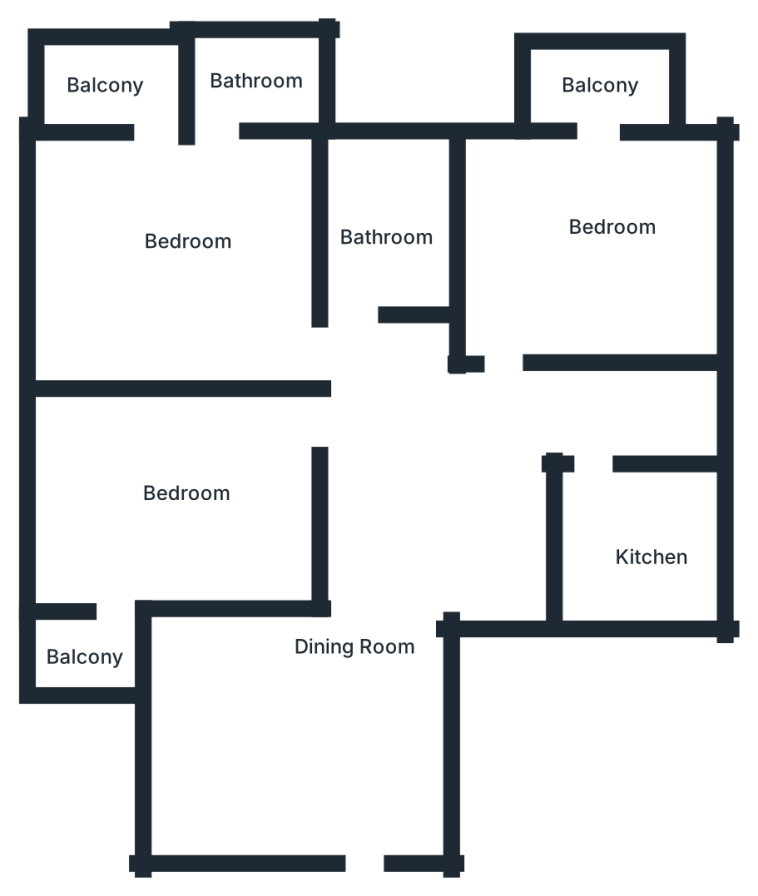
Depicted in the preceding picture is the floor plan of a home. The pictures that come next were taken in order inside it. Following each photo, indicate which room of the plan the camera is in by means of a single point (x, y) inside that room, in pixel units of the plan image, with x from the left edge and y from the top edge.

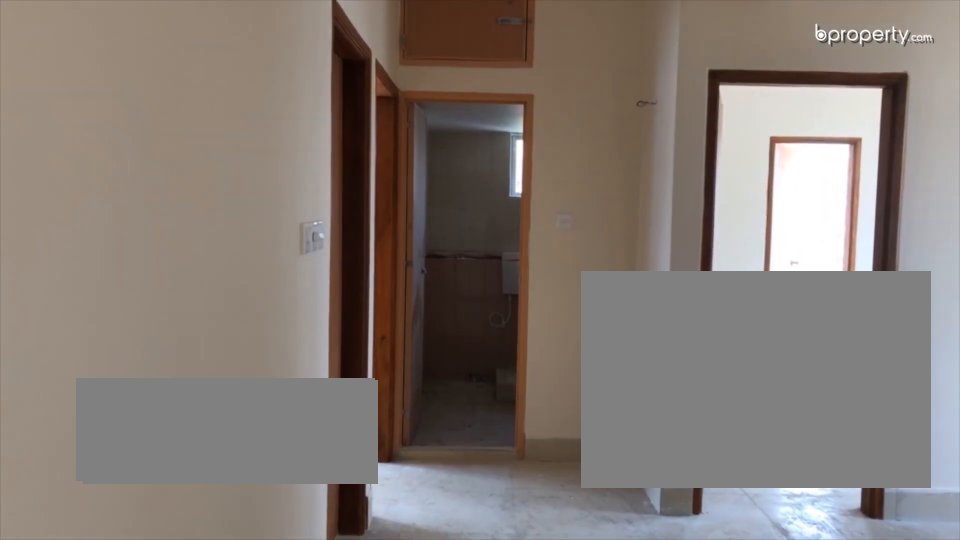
(407, 559)
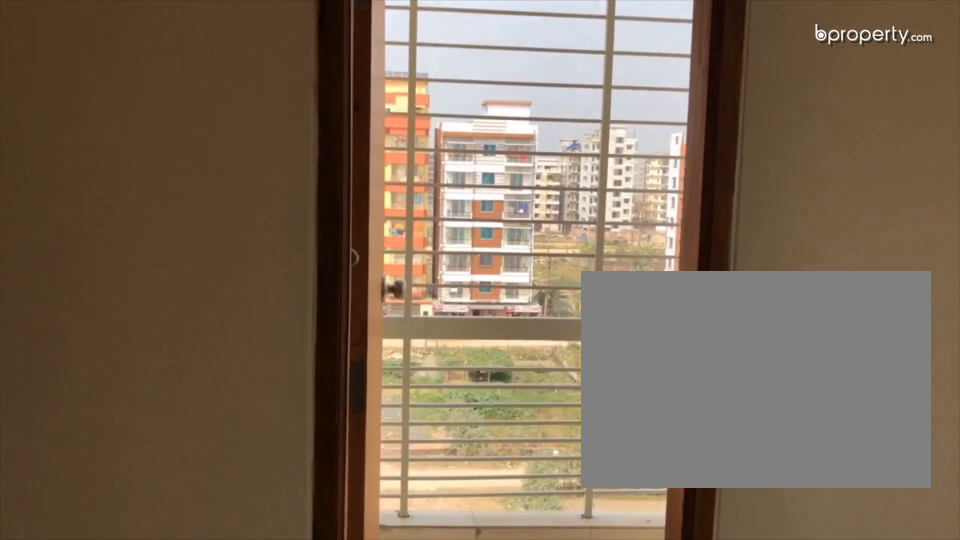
(603, 226)
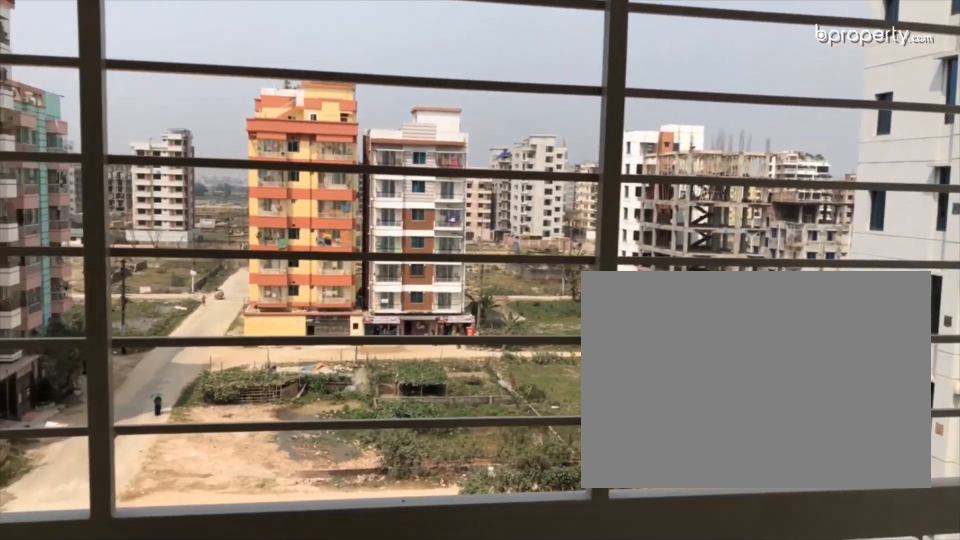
(598, 95)
